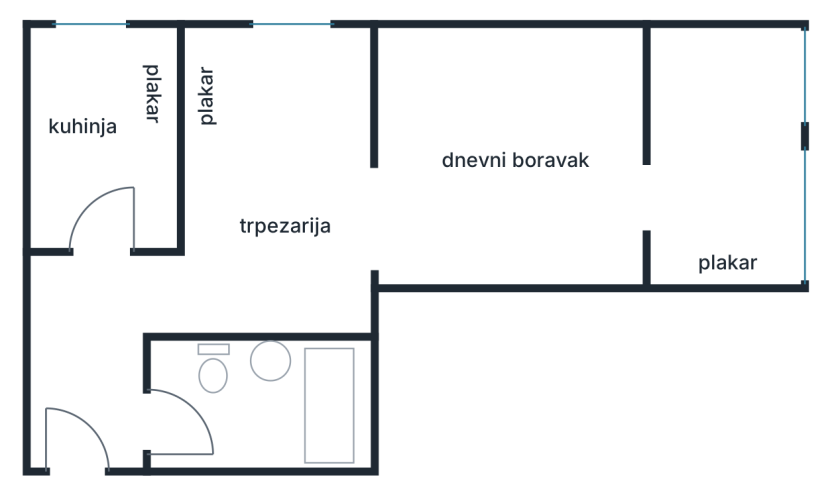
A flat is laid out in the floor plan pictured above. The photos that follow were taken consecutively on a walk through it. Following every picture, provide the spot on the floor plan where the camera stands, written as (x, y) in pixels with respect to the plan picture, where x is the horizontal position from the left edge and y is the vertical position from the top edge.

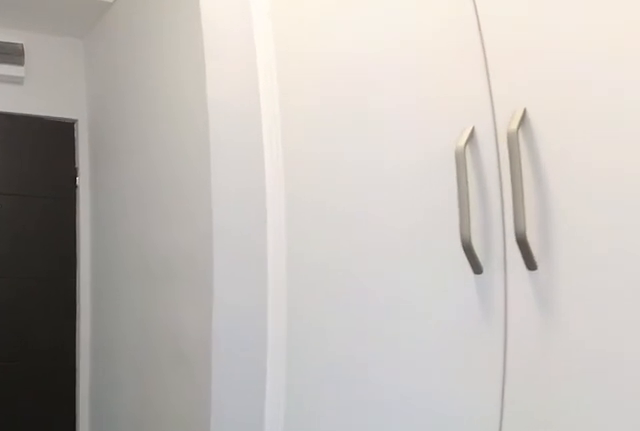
(104, 269)
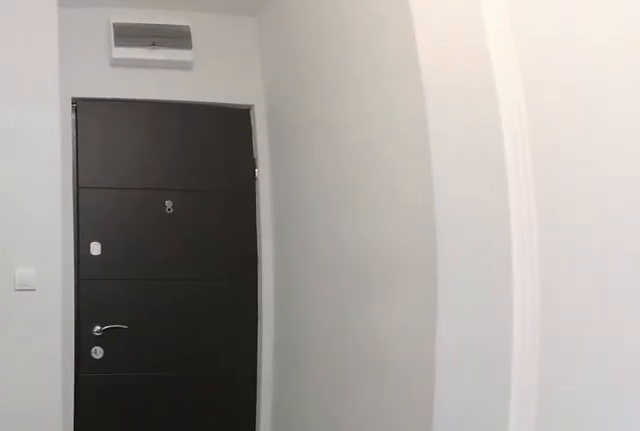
(104, 278)
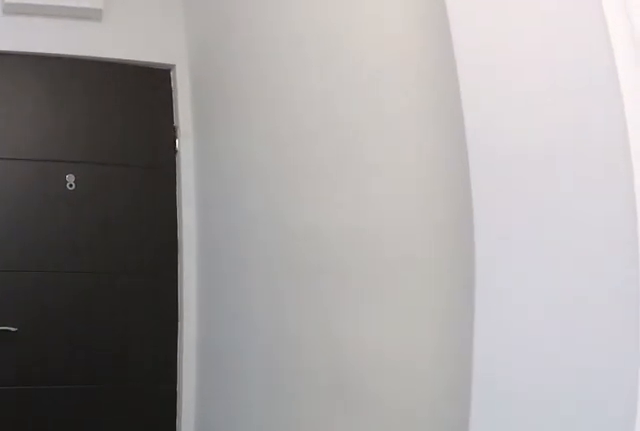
(102, 325)
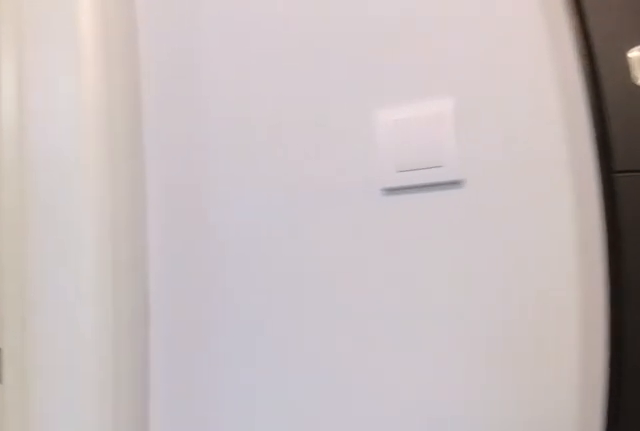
(104, 423)
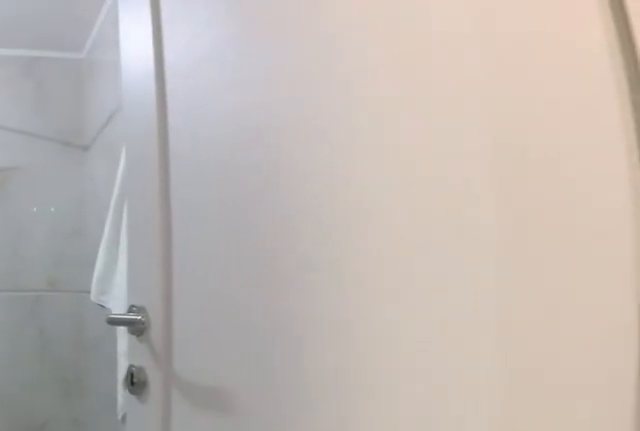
(119, 427)
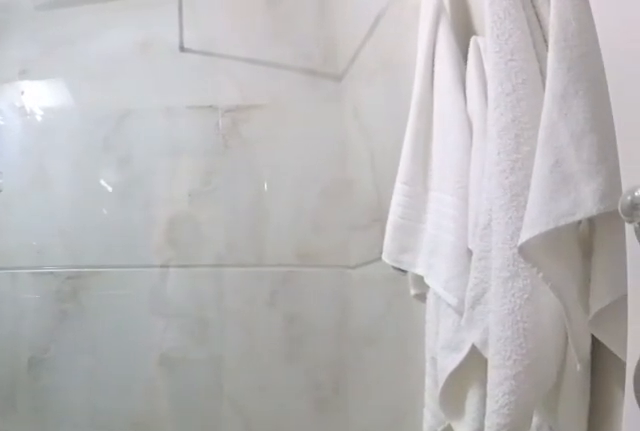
(168, 431)
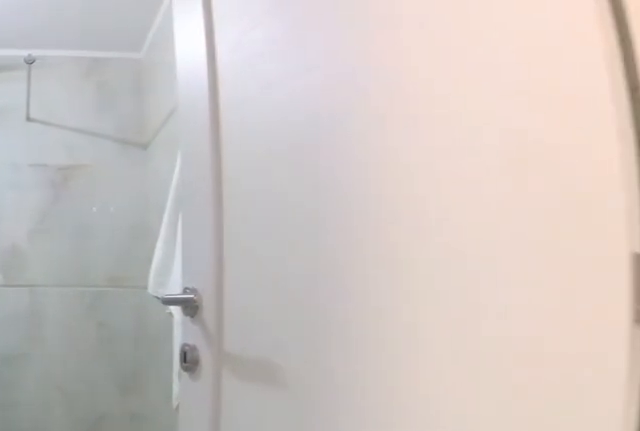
(121, 429)
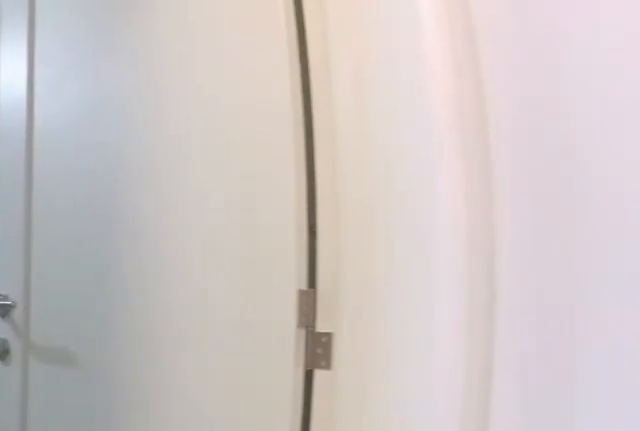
(106, 415)
